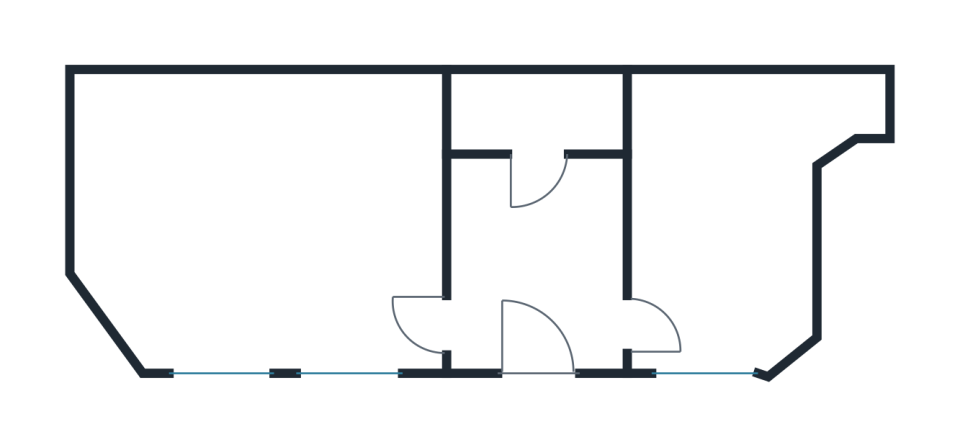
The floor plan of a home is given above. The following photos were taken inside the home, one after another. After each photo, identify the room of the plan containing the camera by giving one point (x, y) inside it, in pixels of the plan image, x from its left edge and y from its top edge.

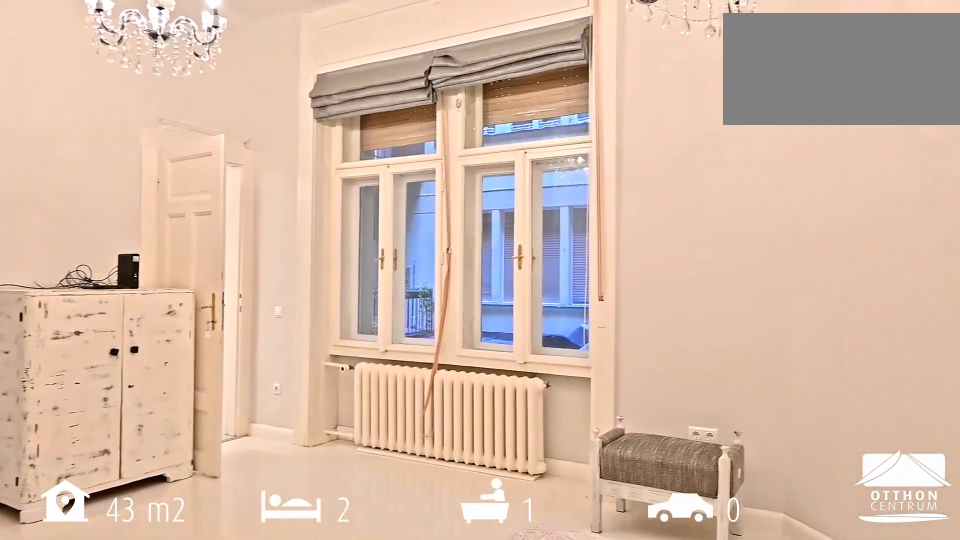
(270, 218)
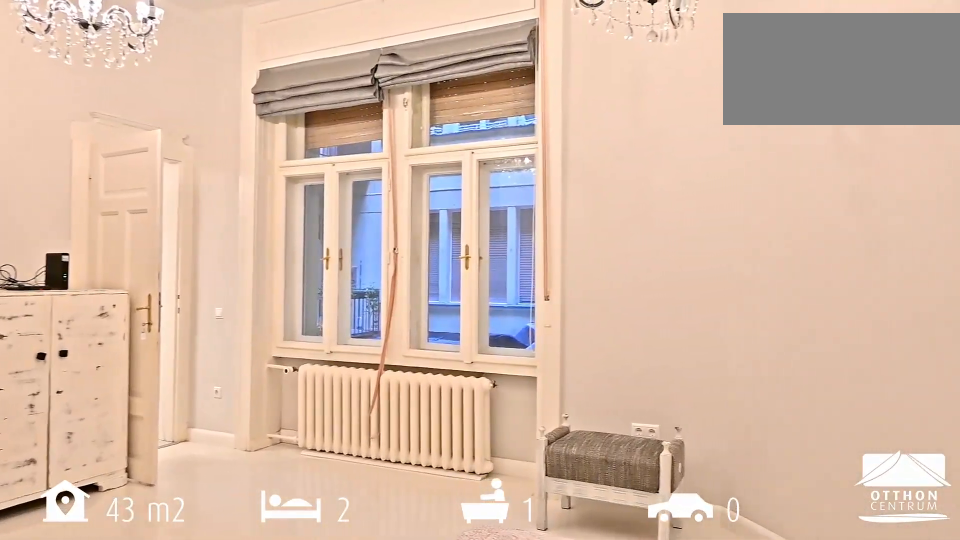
(270, 218)
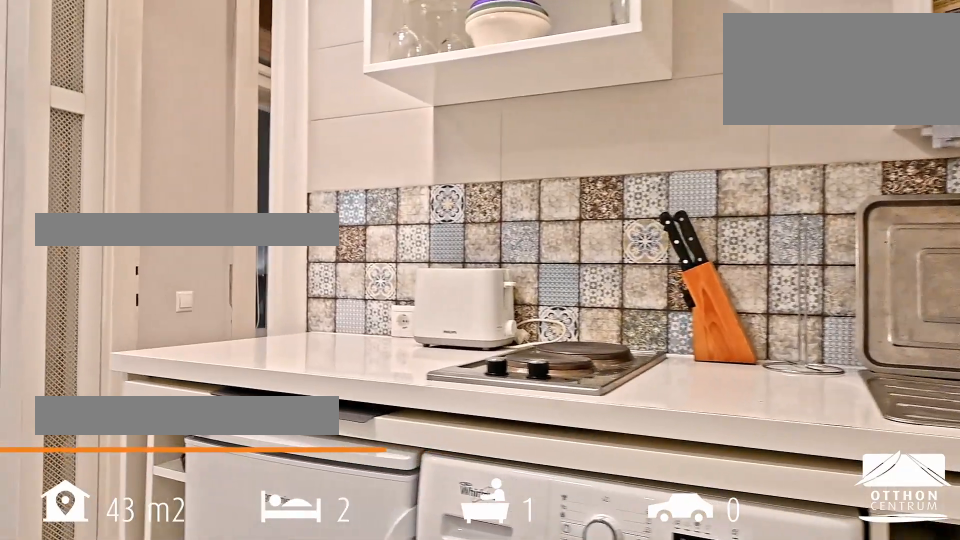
(532, 265)
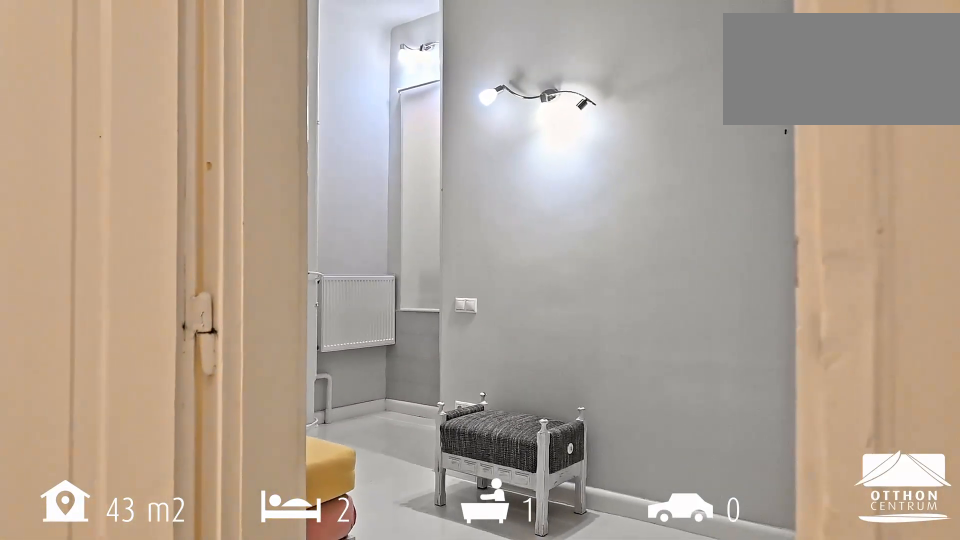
(726, 236)
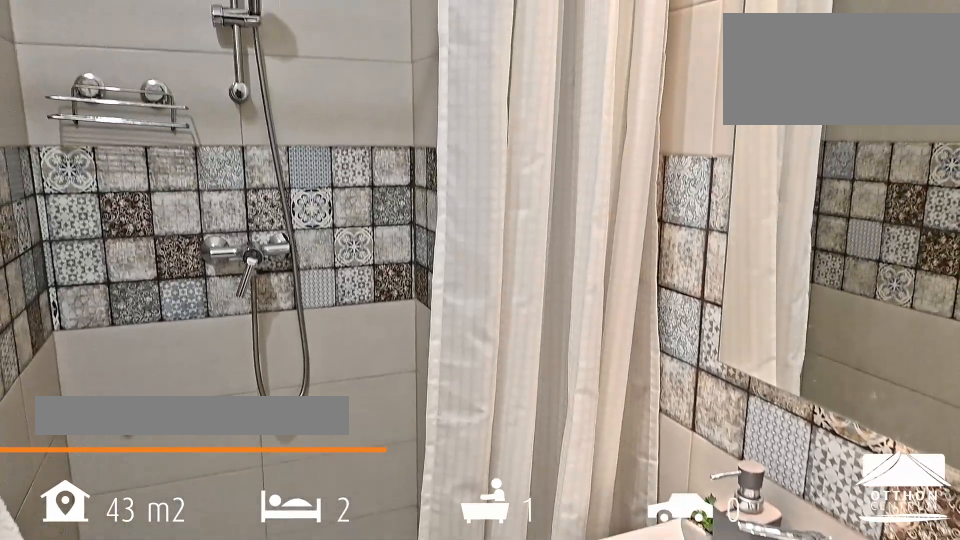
(532, 113)
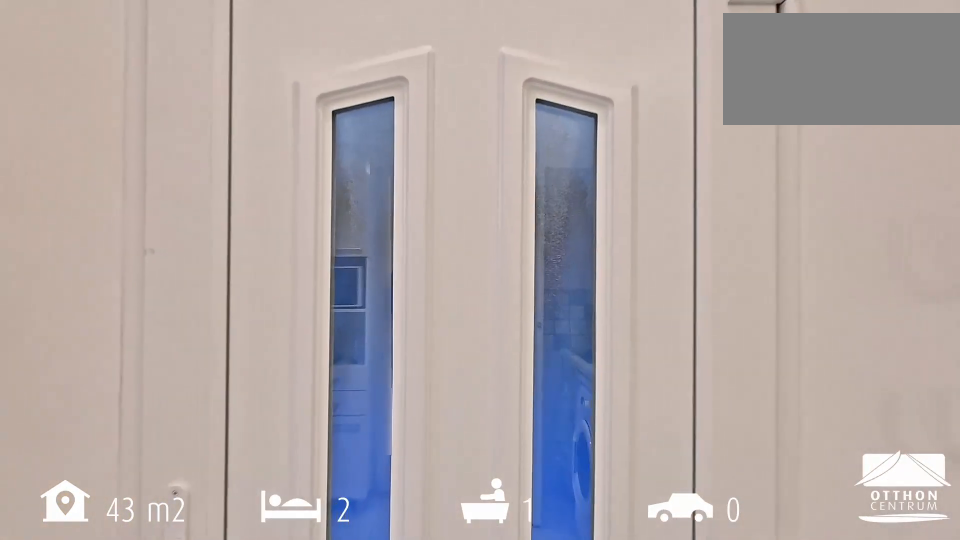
(533, 265)
